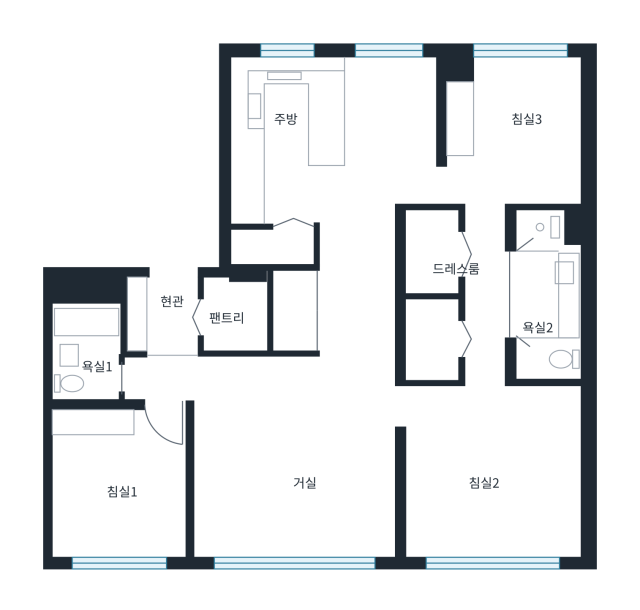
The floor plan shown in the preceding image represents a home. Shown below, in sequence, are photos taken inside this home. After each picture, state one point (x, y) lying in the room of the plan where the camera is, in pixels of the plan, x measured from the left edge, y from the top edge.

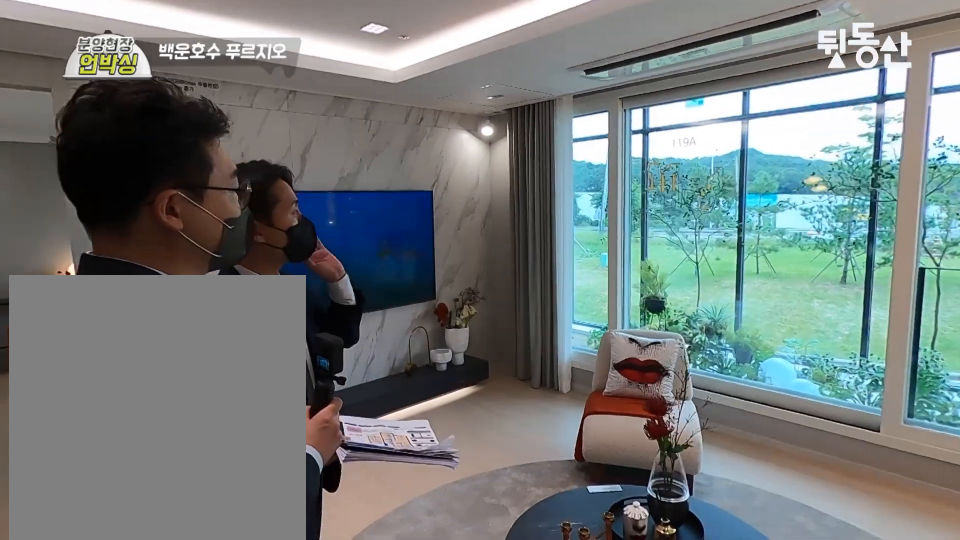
(307, 499)
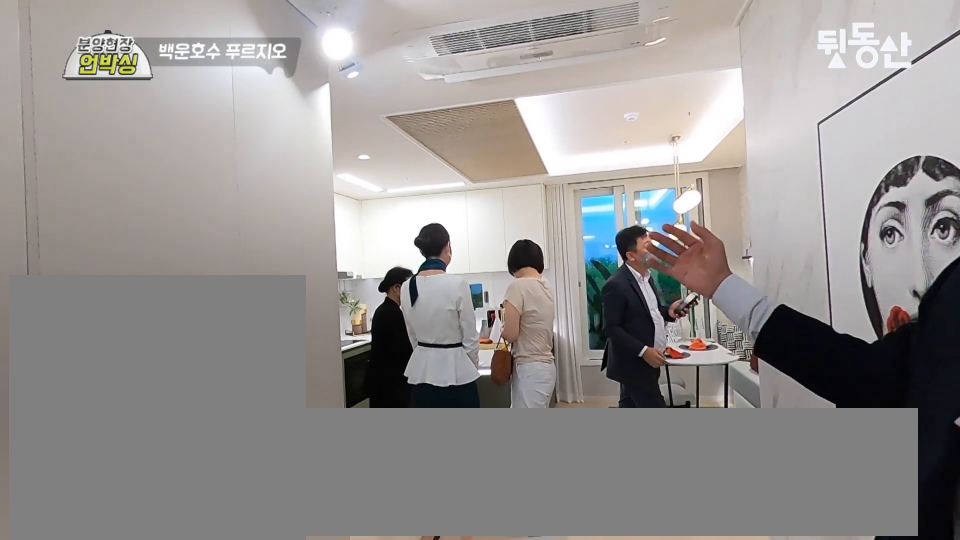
(358, 324)
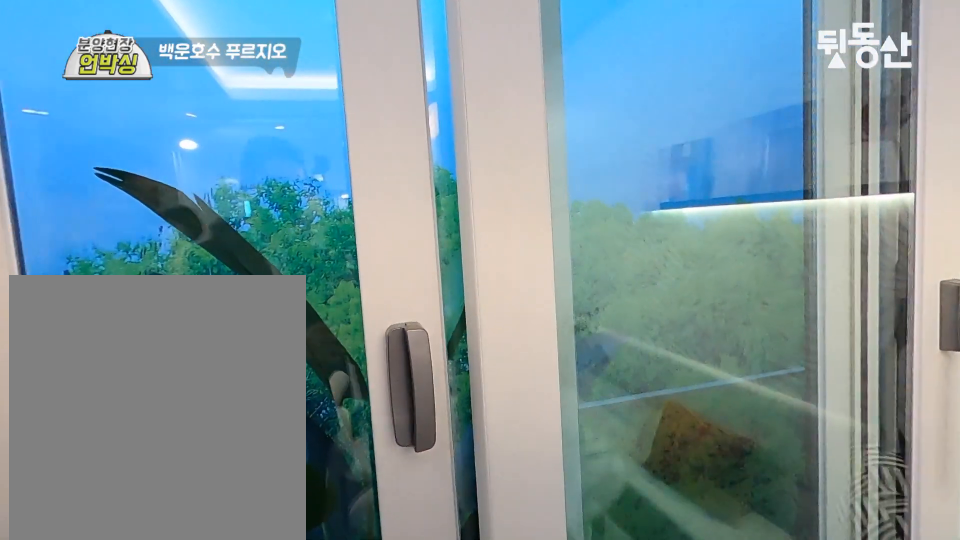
(387, 153)
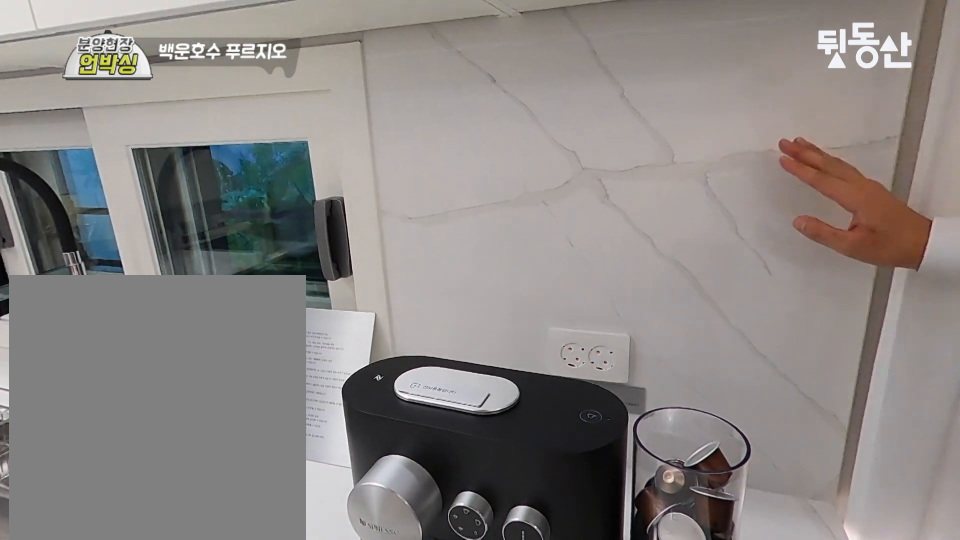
(388, 154)
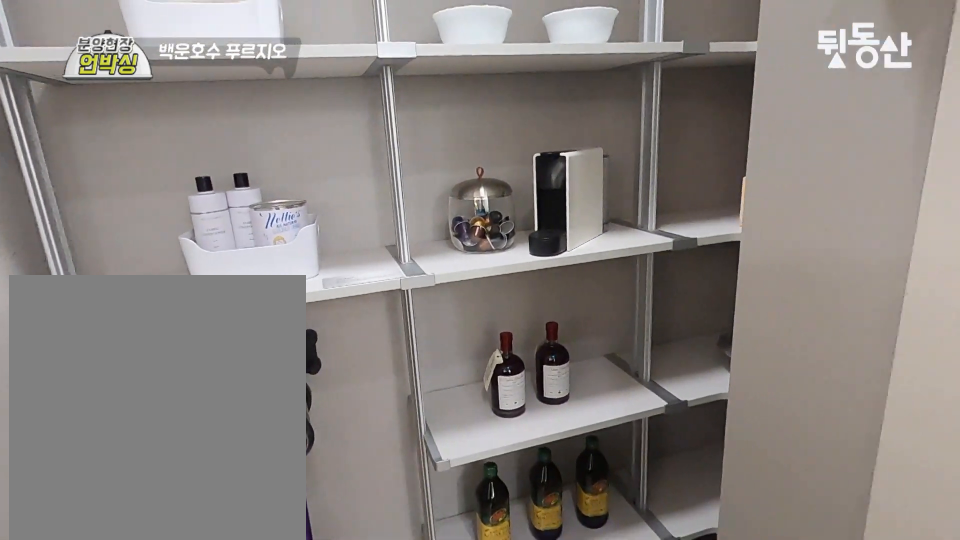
(295, 232)
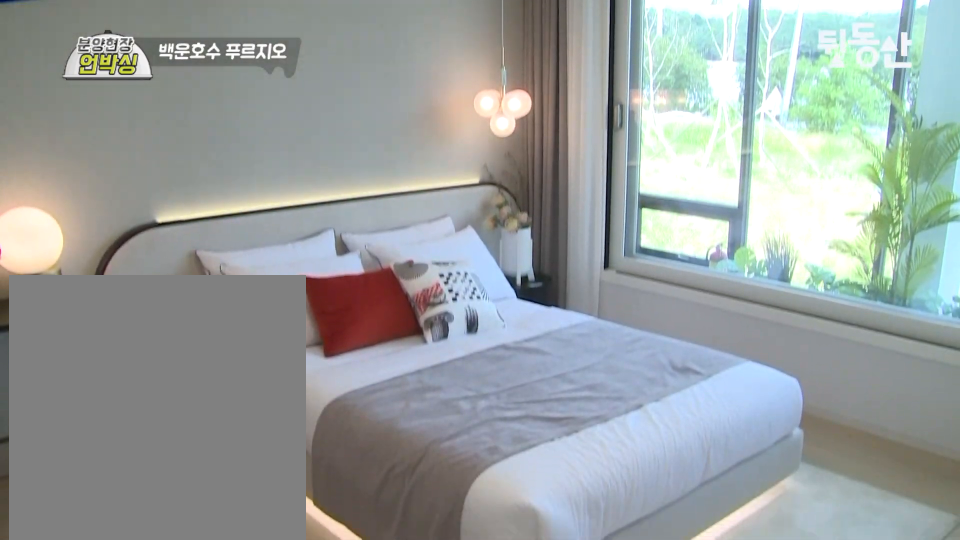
(491, 497)
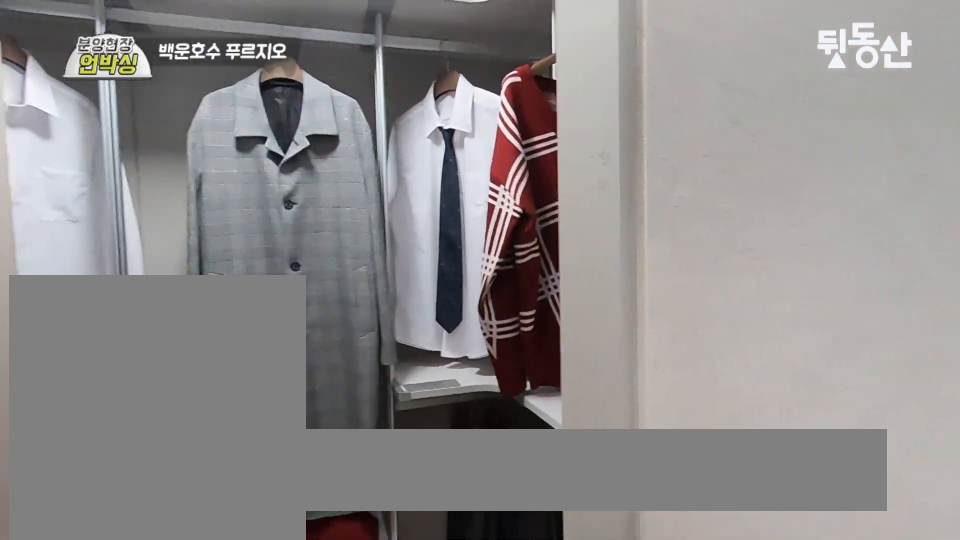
(479, 308)
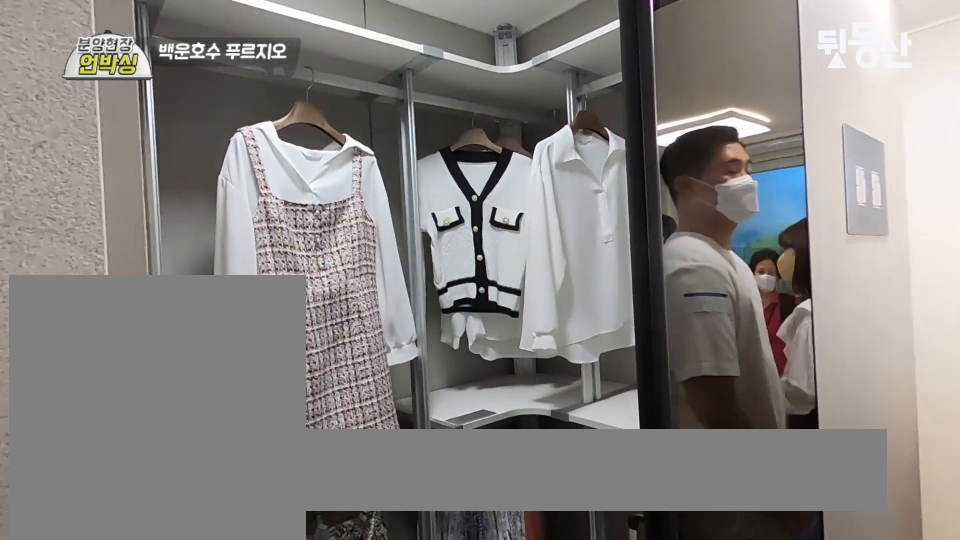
(480, 308)
